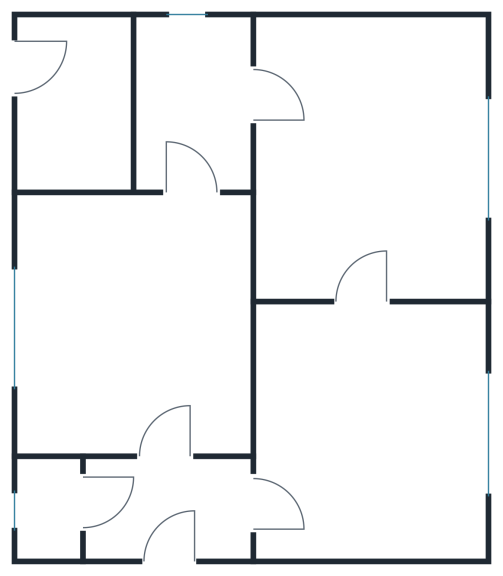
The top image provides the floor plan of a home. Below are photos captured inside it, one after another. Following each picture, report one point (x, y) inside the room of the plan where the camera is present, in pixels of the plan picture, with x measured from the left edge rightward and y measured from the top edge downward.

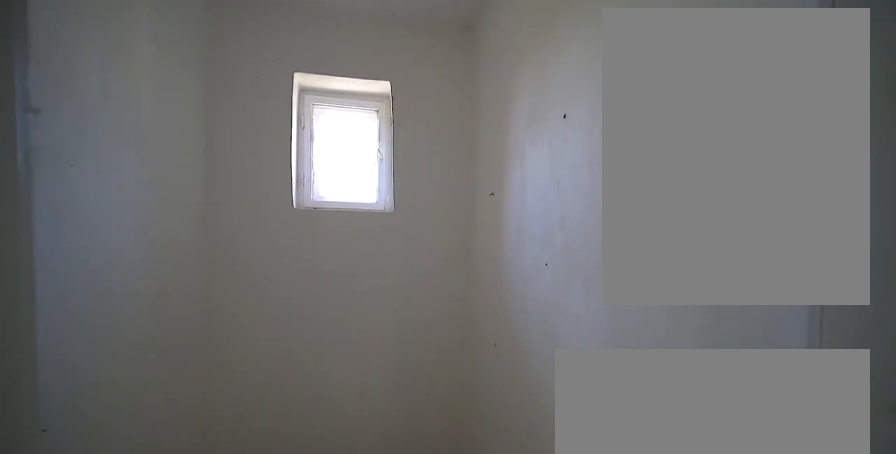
(51, 514)
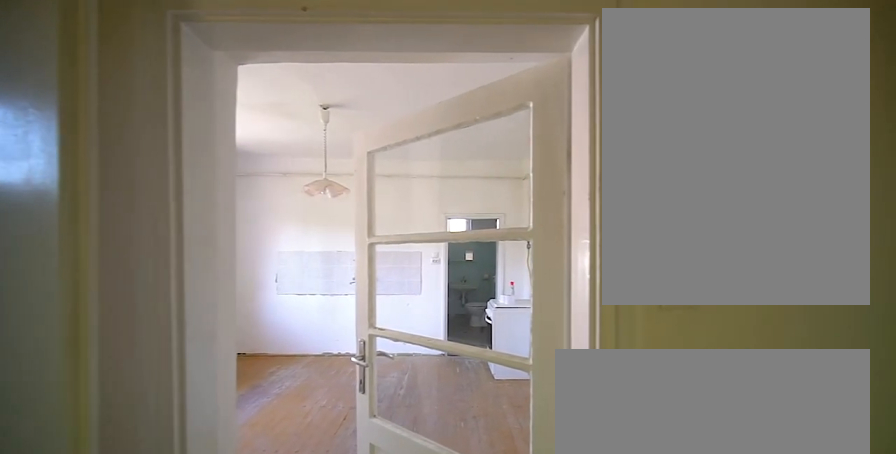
(174, 497)
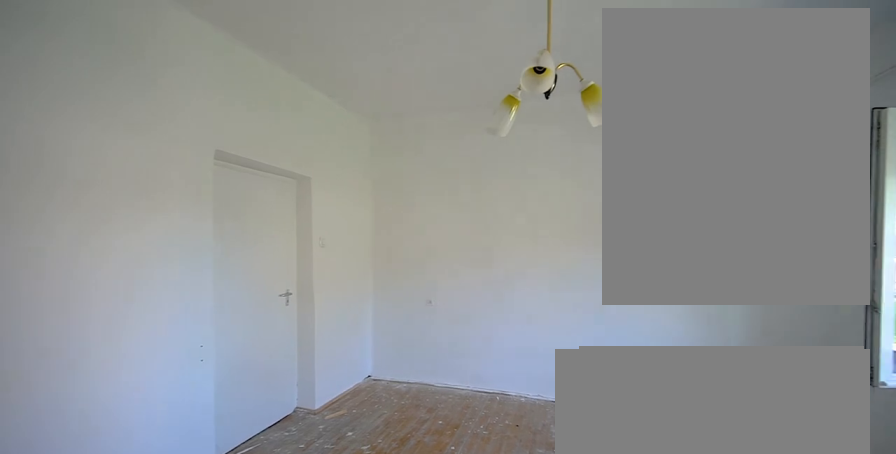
(379, 170)
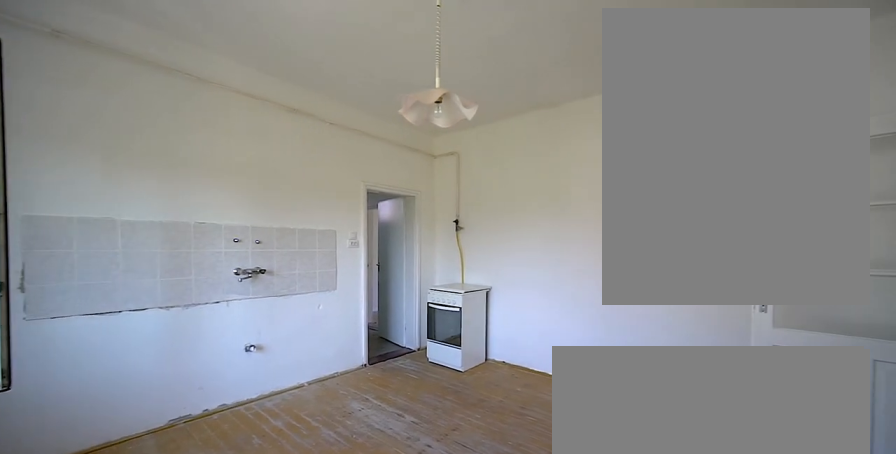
(134, 334)
